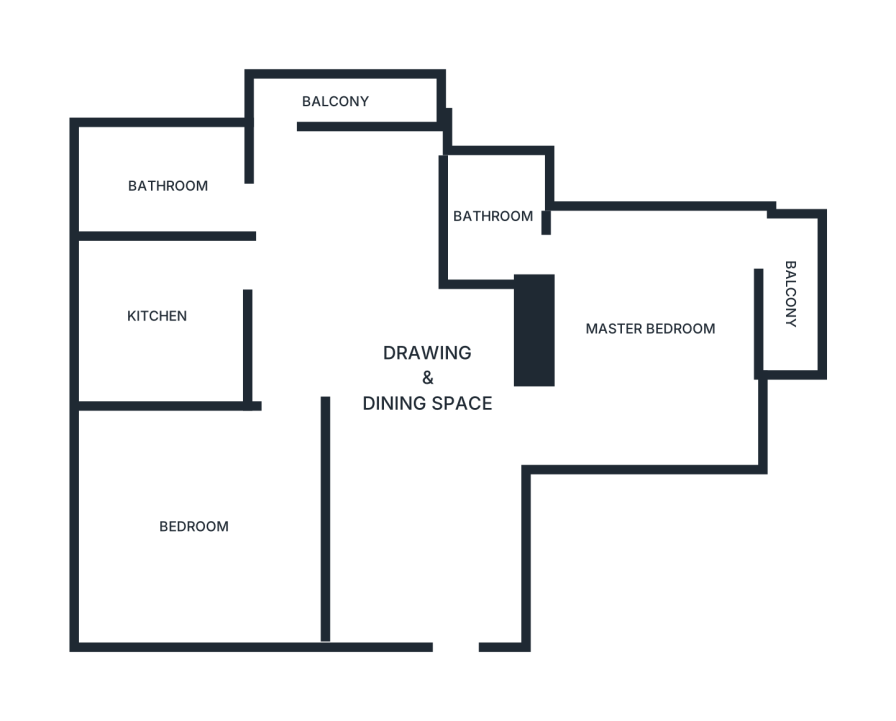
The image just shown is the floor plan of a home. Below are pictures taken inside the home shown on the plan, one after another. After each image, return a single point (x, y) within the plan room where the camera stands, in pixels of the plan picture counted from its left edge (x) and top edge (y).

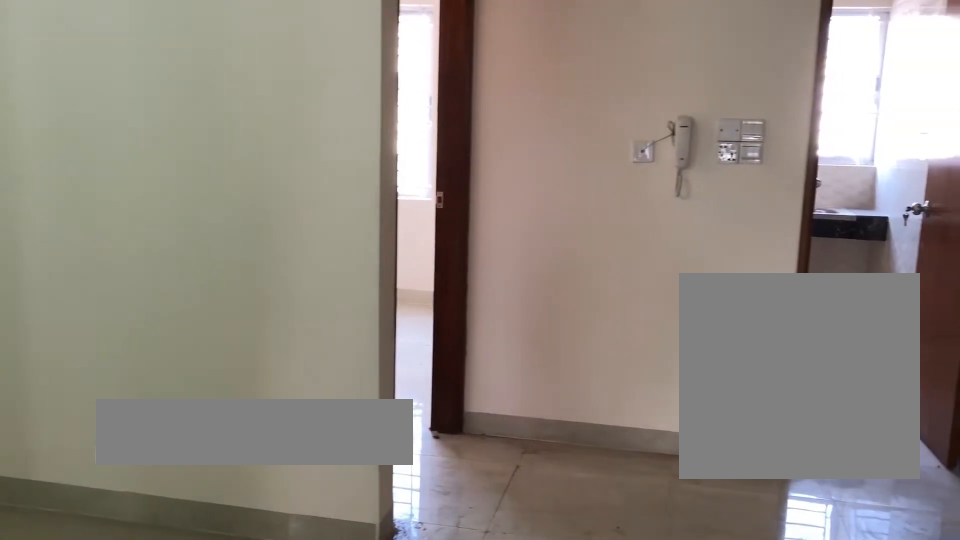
(436, 475)
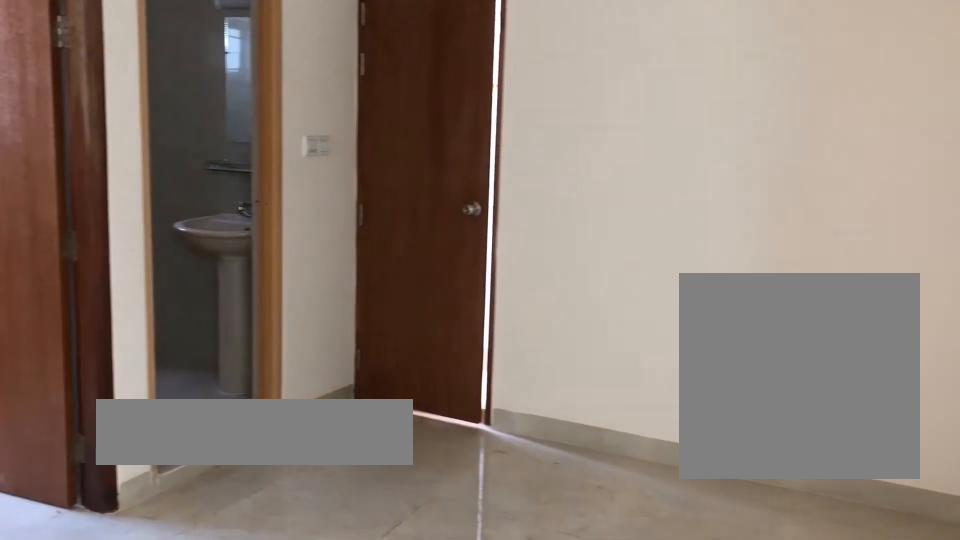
(435, 476)
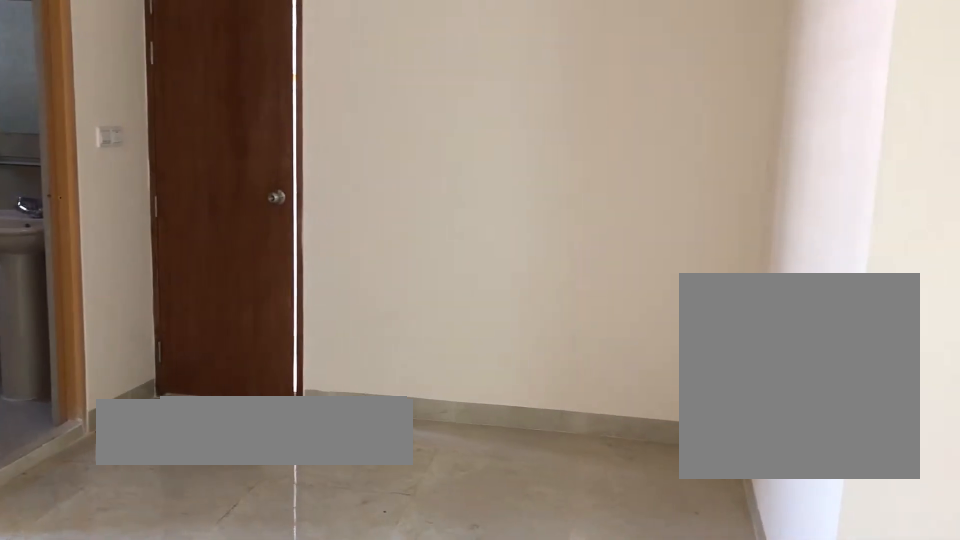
(435, 476)
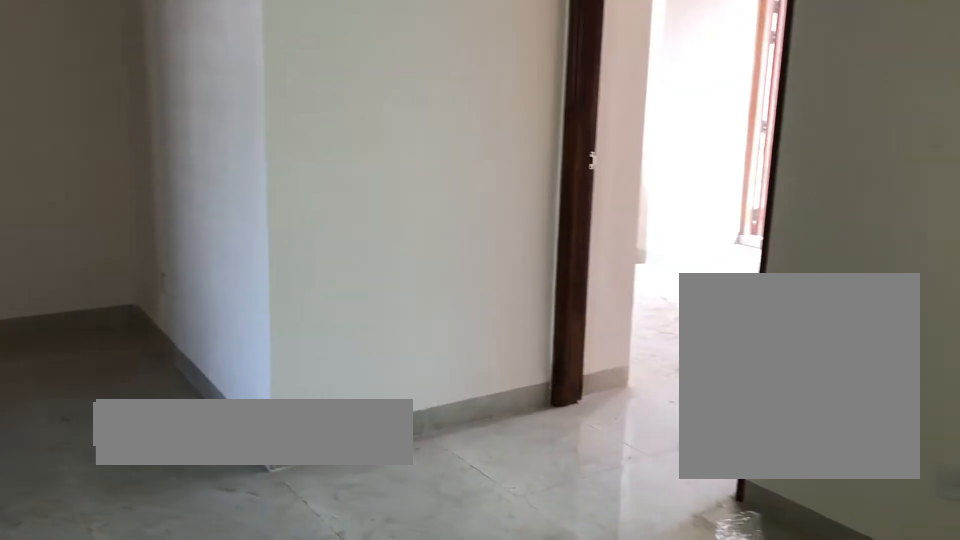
(435, 476)
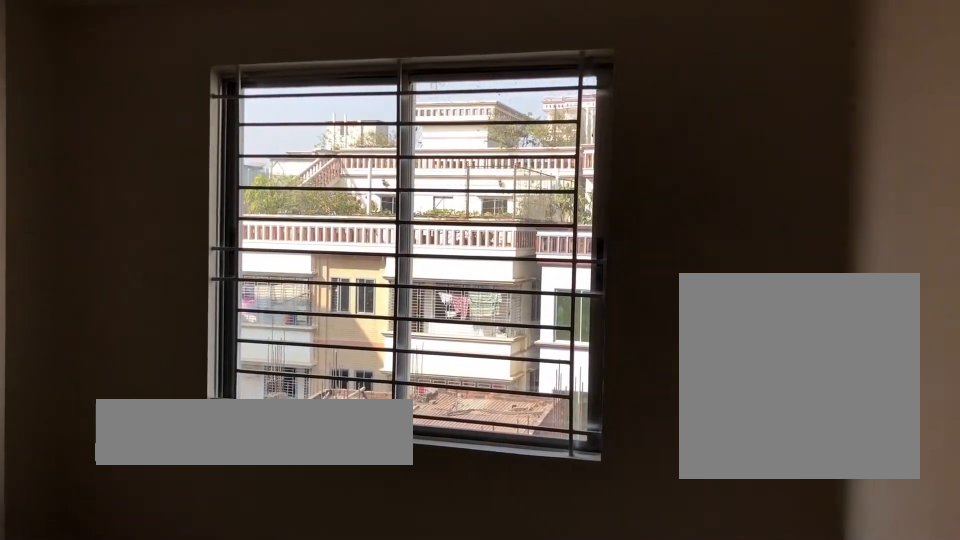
(192, 524)
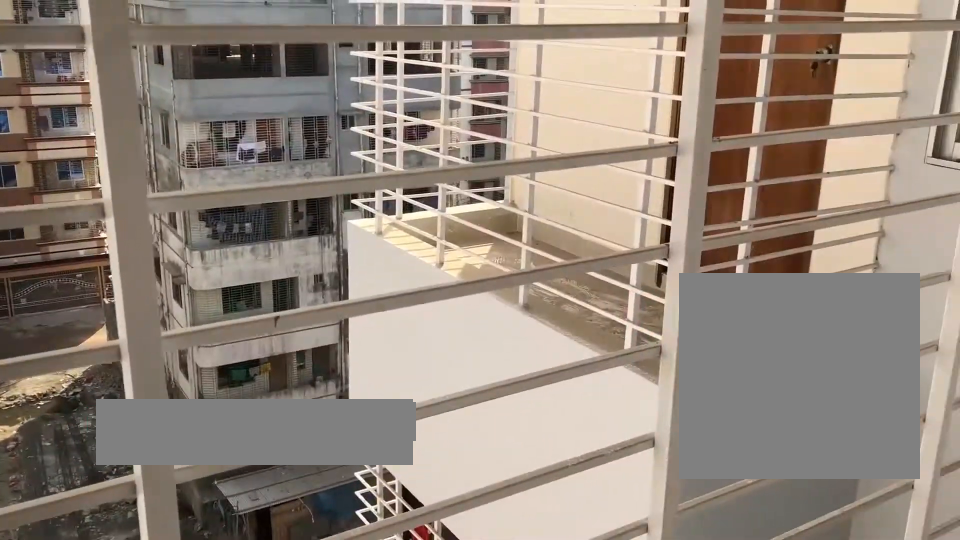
(794, 295)
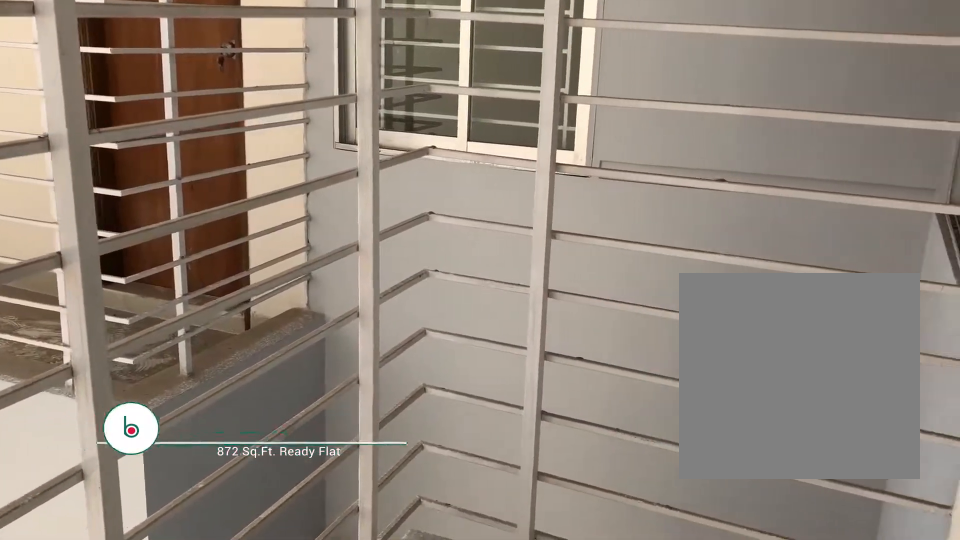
(794, 295)
